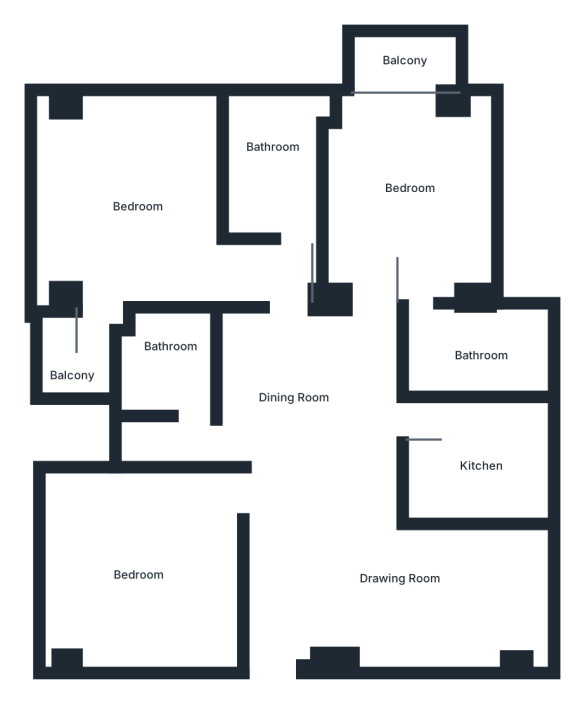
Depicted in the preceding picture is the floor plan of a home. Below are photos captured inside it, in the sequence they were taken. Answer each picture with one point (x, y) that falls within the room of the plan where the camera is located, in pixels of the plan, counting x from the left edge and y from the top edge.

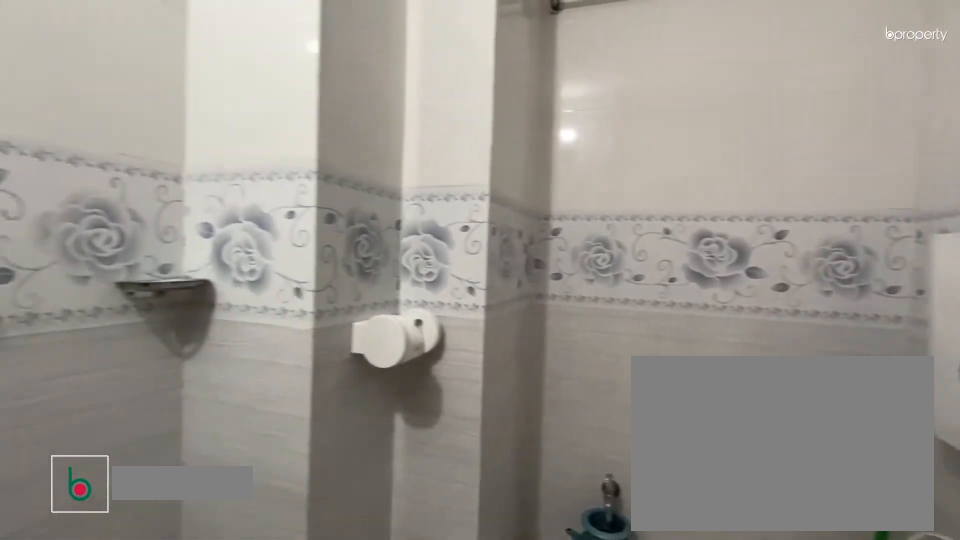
(171, 357)
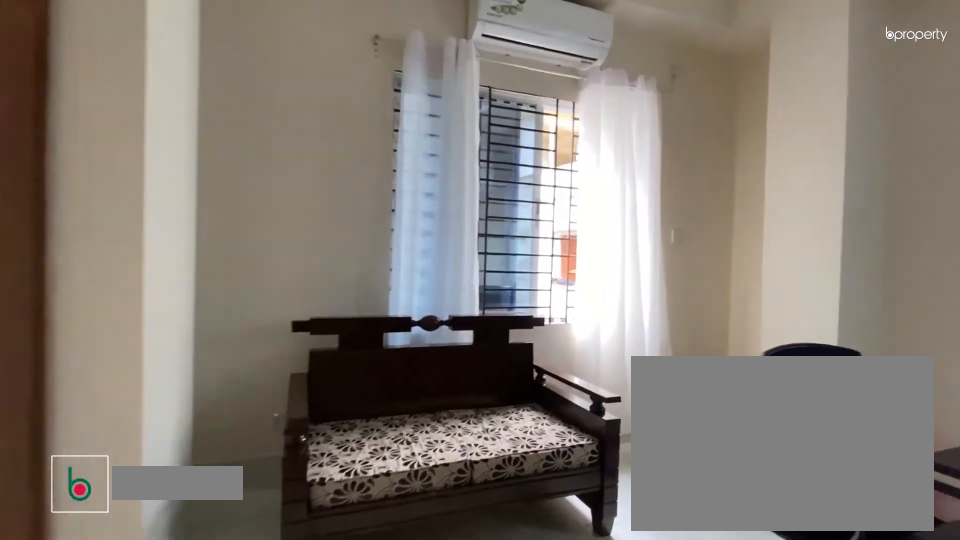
(134, 211)
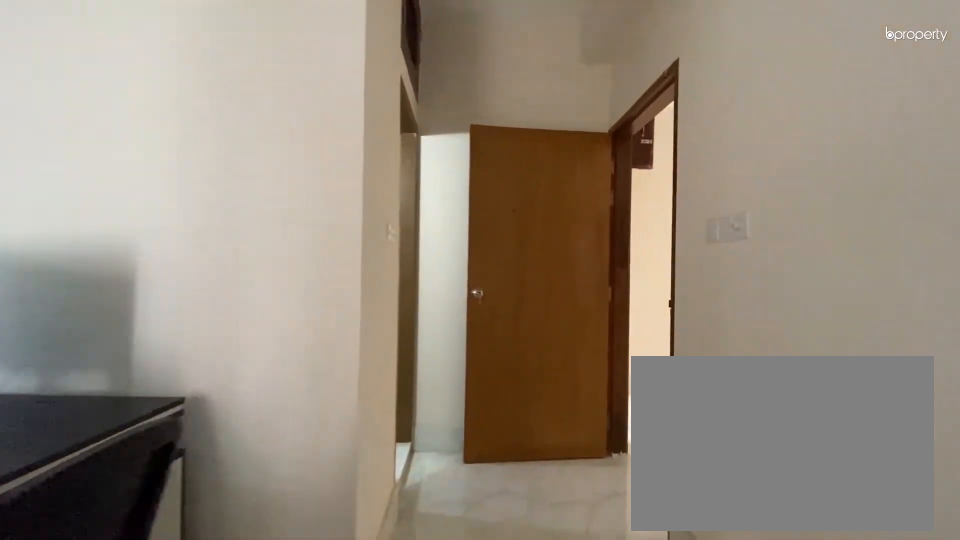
(133, 211)
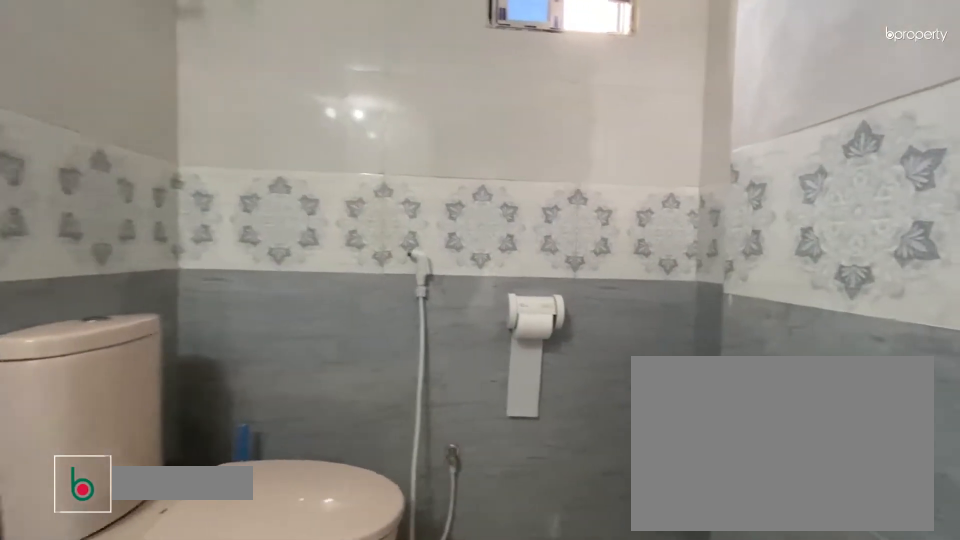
(266, 168)
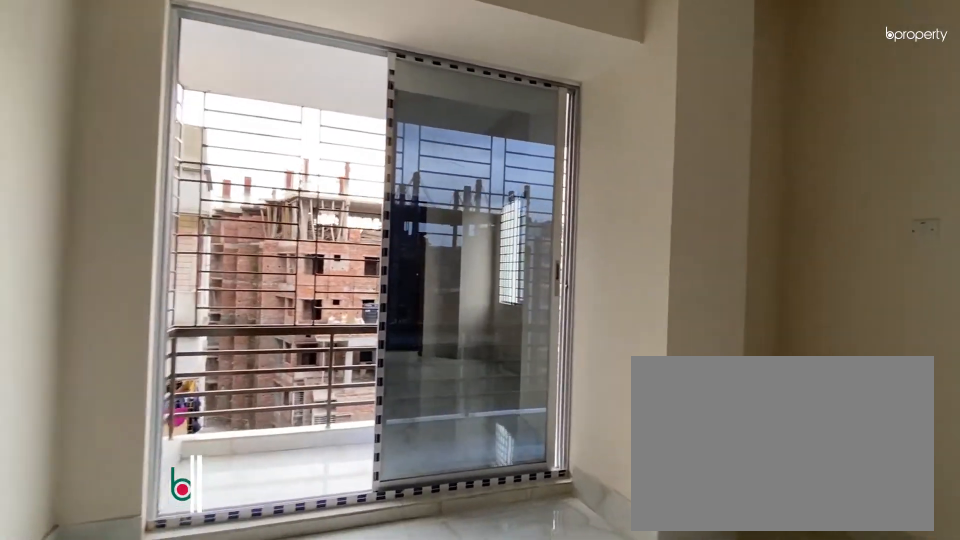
(406, 188)
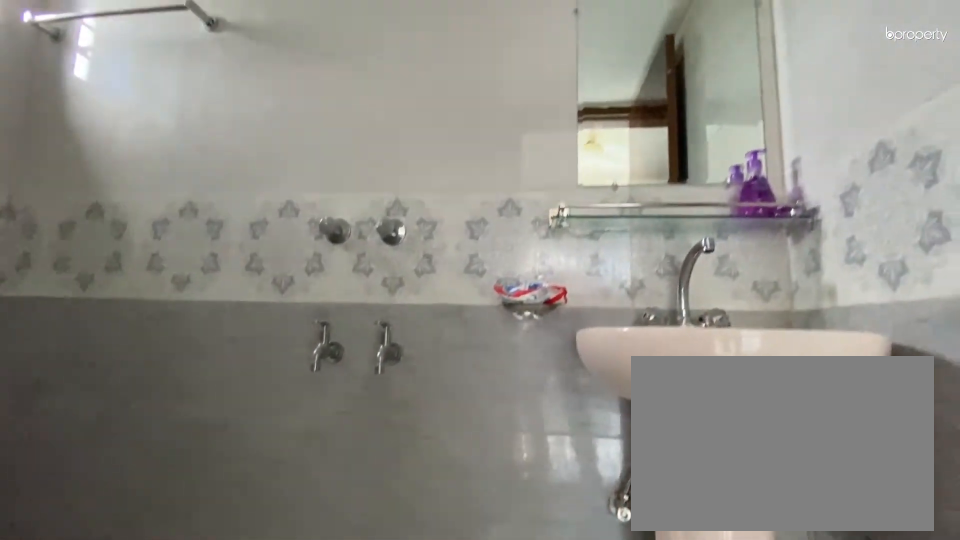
(475, 344)
